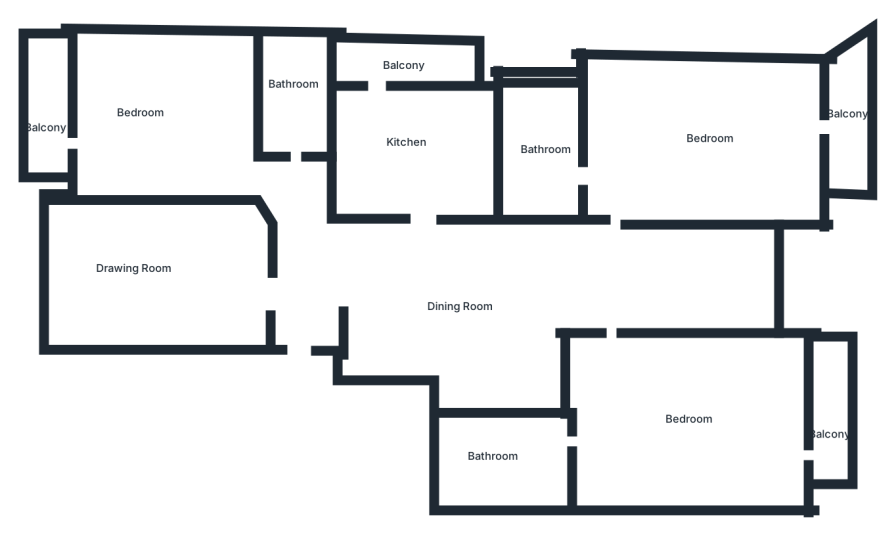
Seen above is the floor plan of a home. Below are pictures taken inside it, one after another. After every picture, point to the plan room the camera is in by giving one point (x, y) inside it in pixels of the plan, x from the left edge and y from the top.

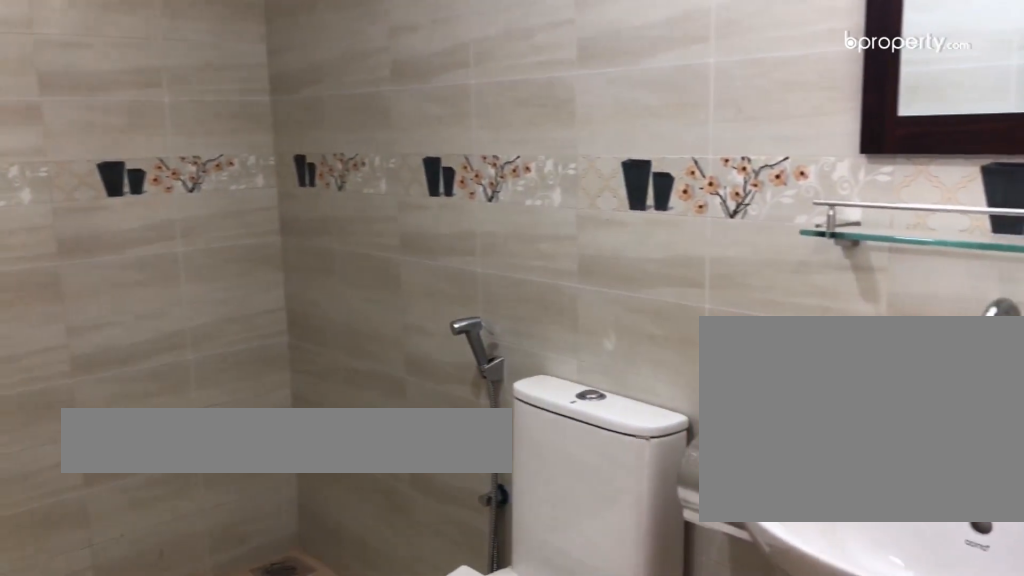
(299, 109)
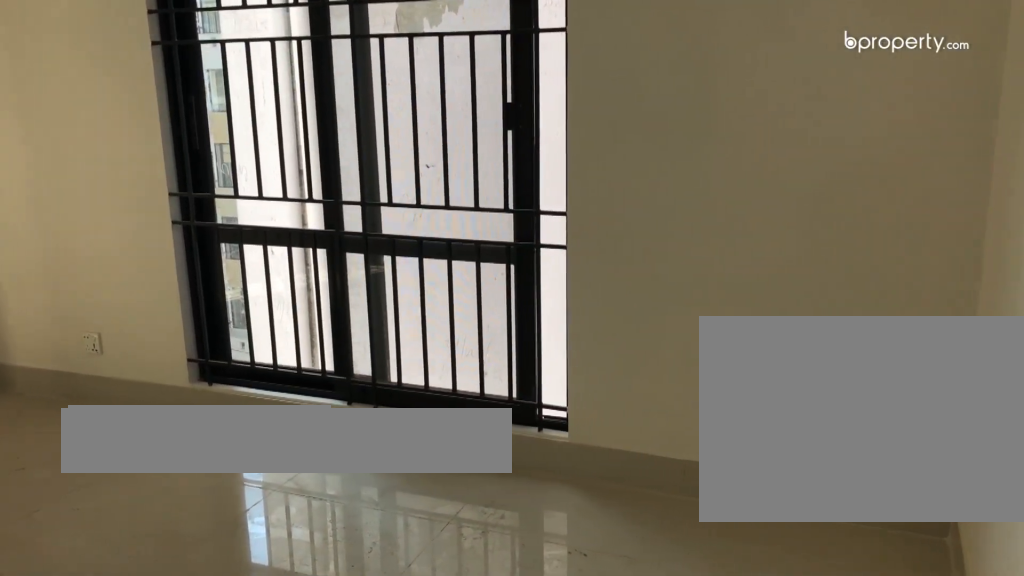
(161, 125)
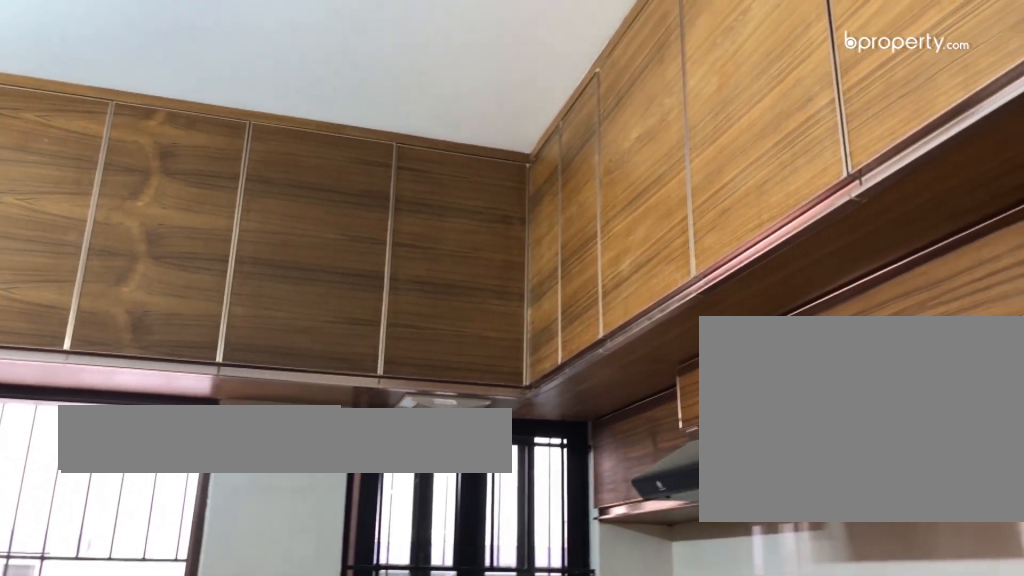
(421, 150)
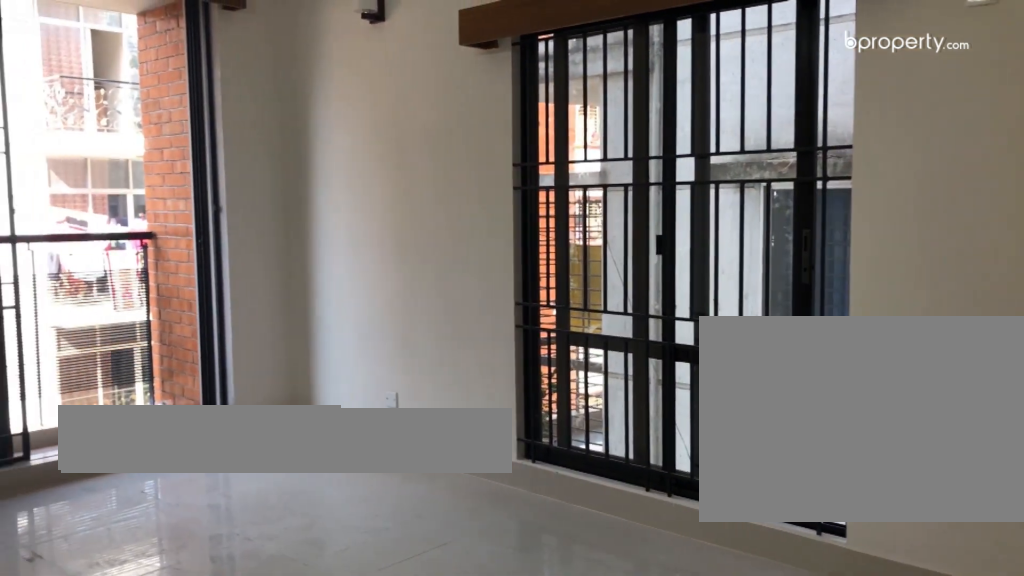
(695, 416)
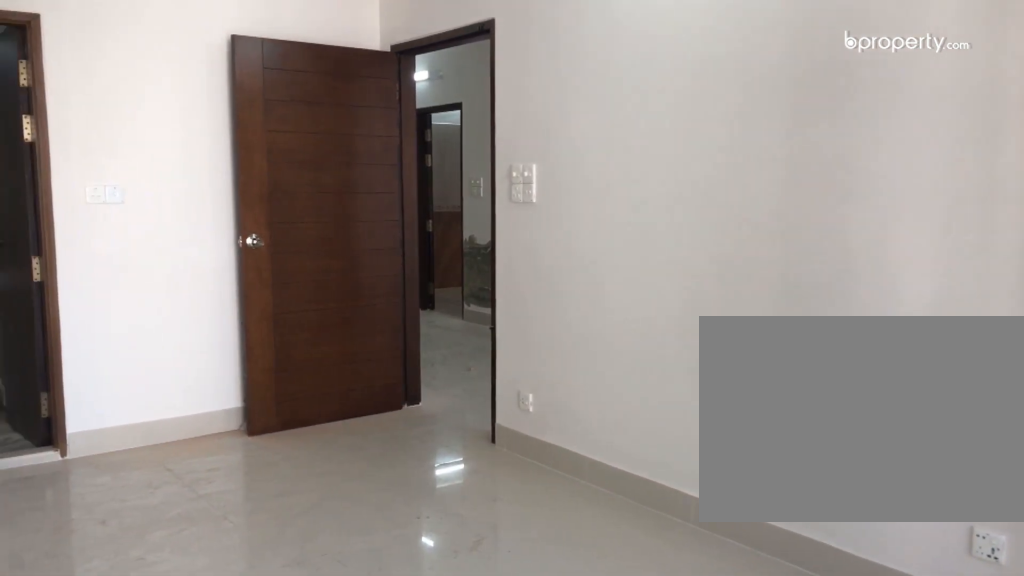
(684, 415)
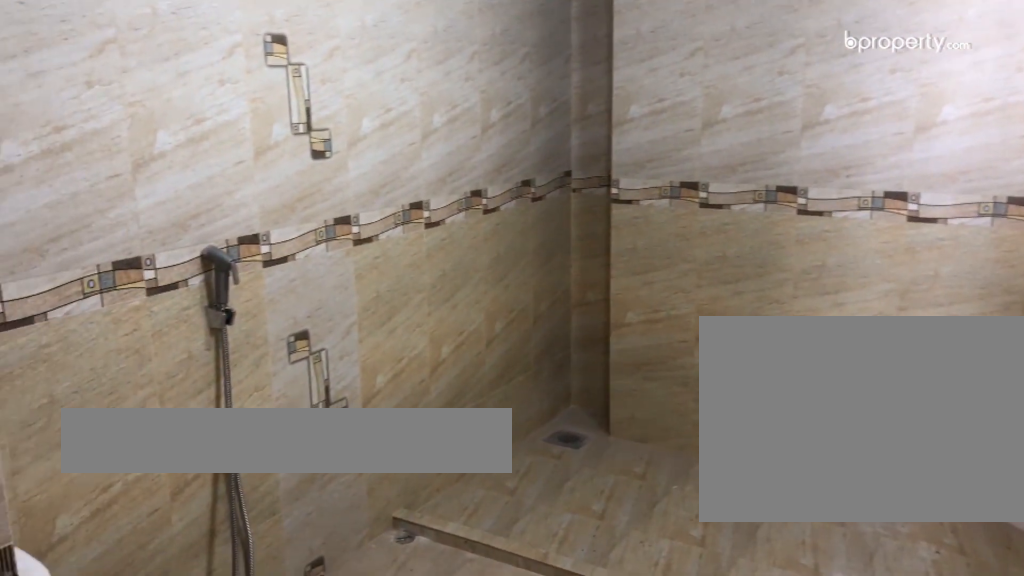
(501, 462)
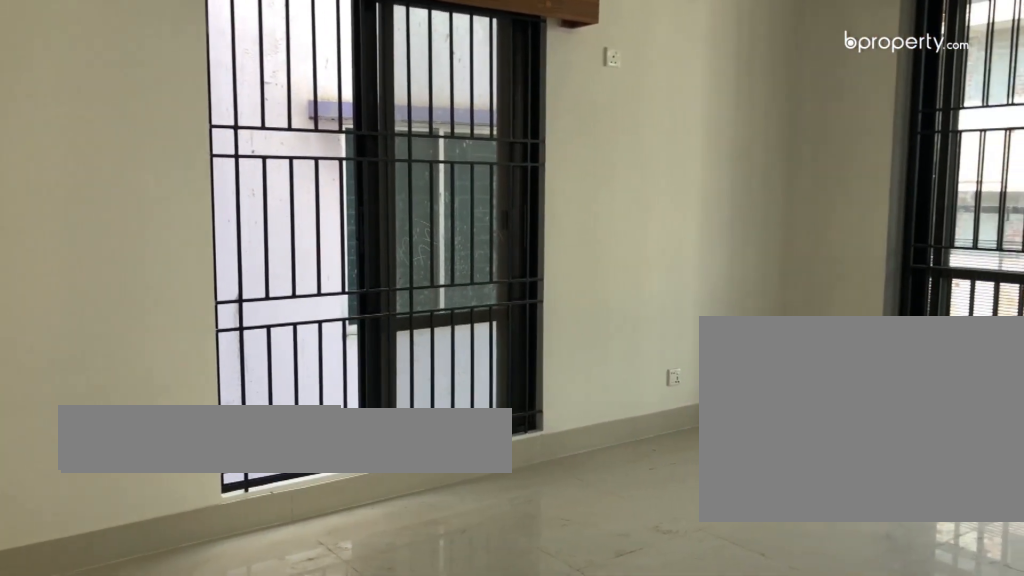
(694, 138)
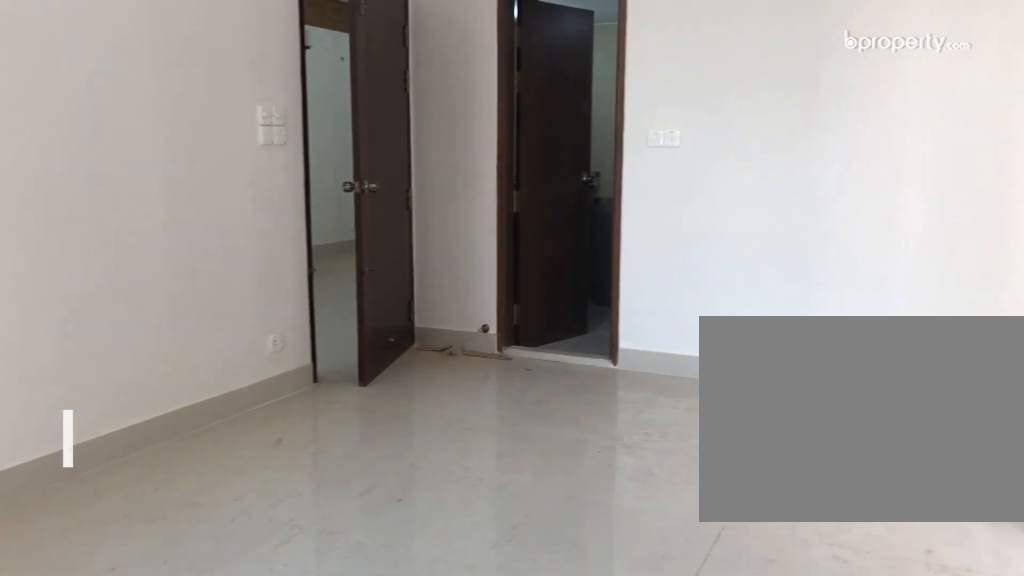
(694, 138)
